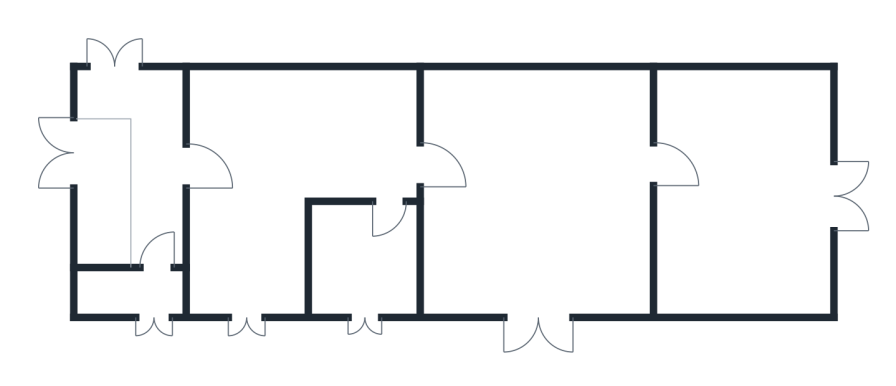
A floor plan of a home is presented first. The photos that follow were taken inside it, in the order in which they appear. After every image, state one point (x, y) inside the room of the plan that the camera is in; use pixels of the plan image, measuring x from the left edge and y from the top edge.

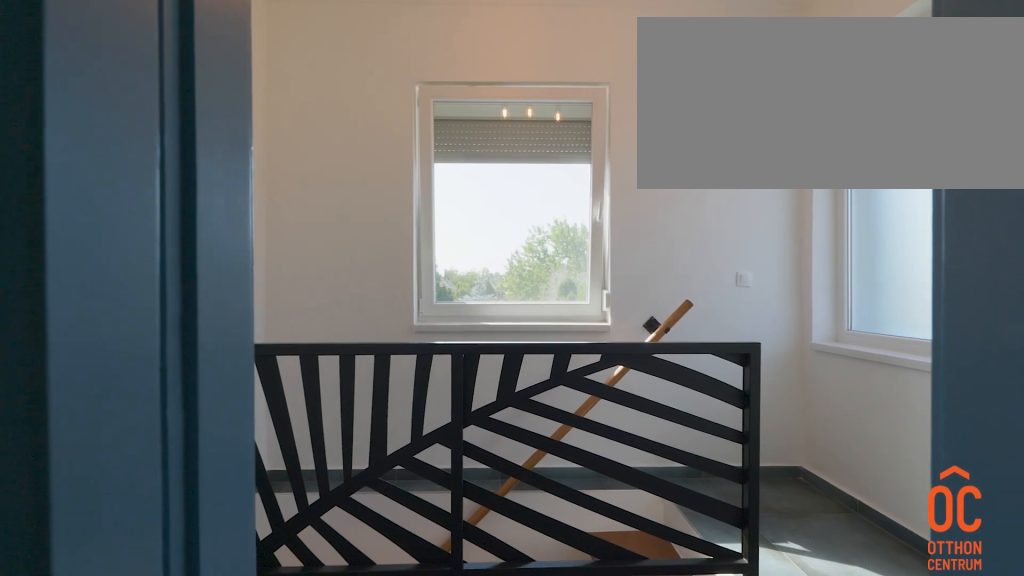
(145, 117)
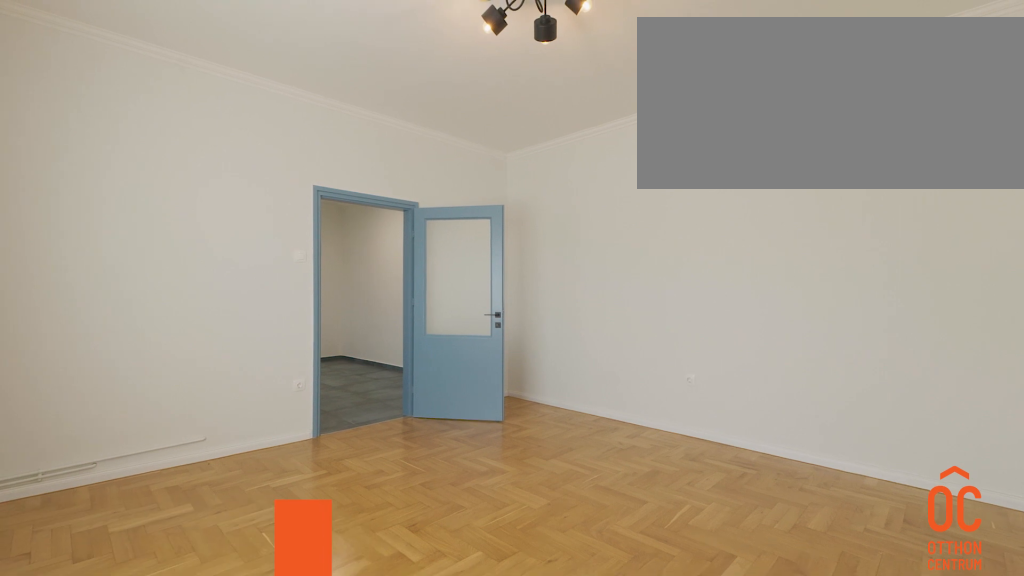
(535, 193)
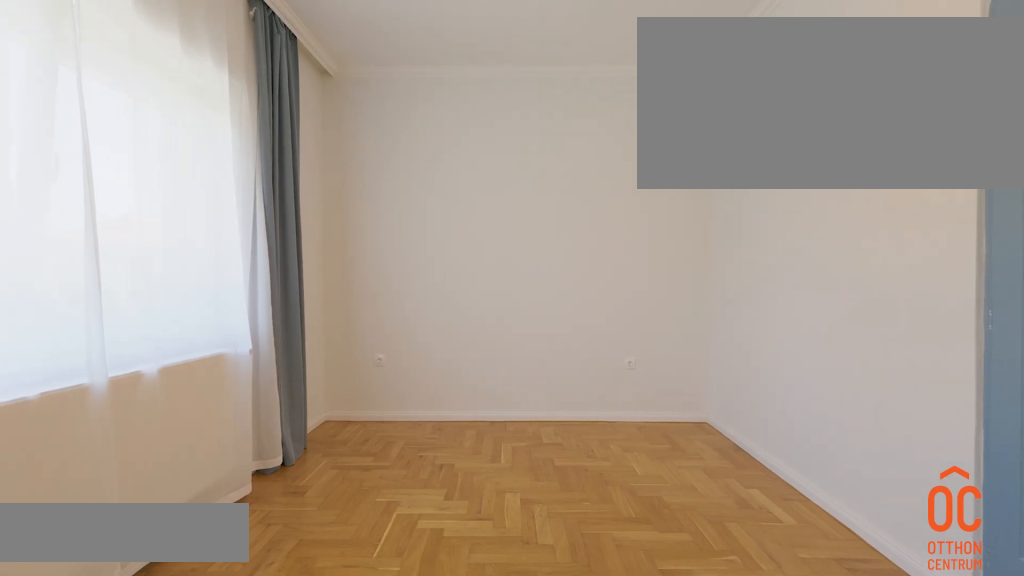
(741, 245)
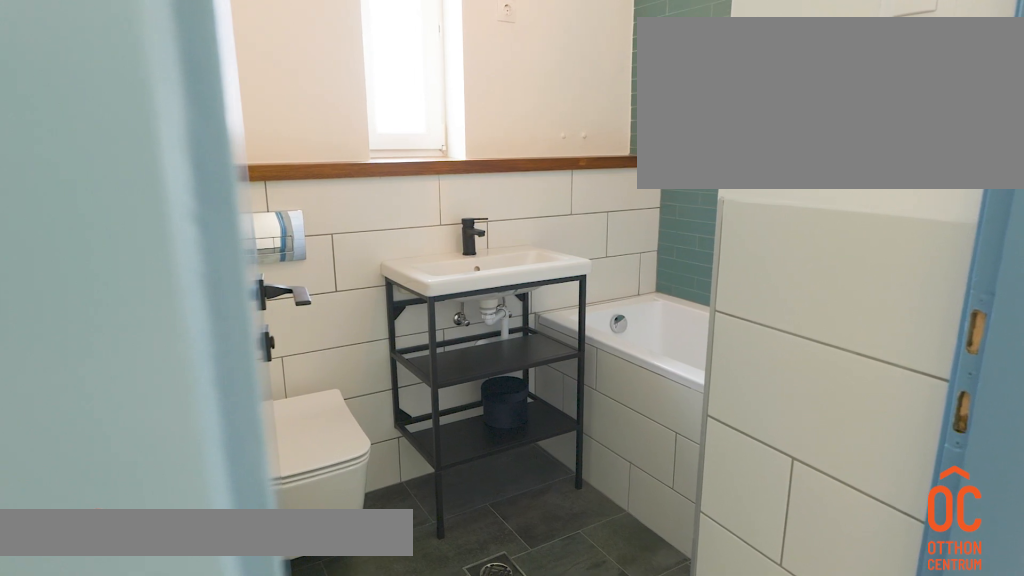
(365, 245)
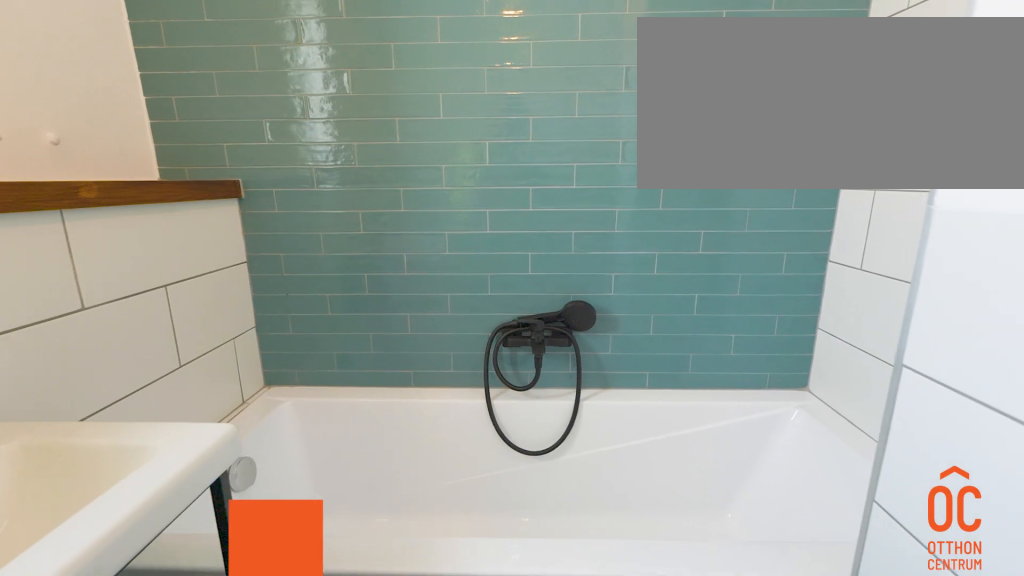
(365, 245)
